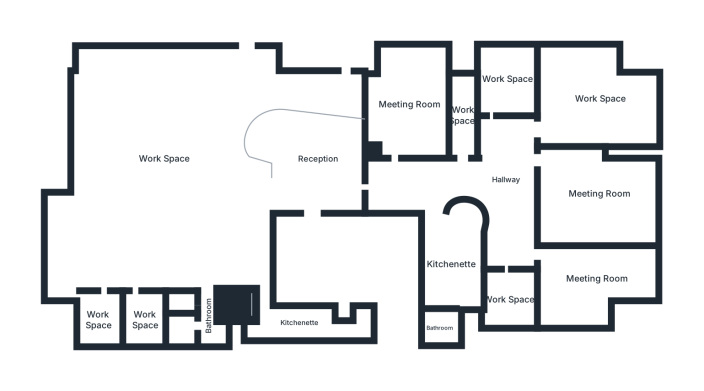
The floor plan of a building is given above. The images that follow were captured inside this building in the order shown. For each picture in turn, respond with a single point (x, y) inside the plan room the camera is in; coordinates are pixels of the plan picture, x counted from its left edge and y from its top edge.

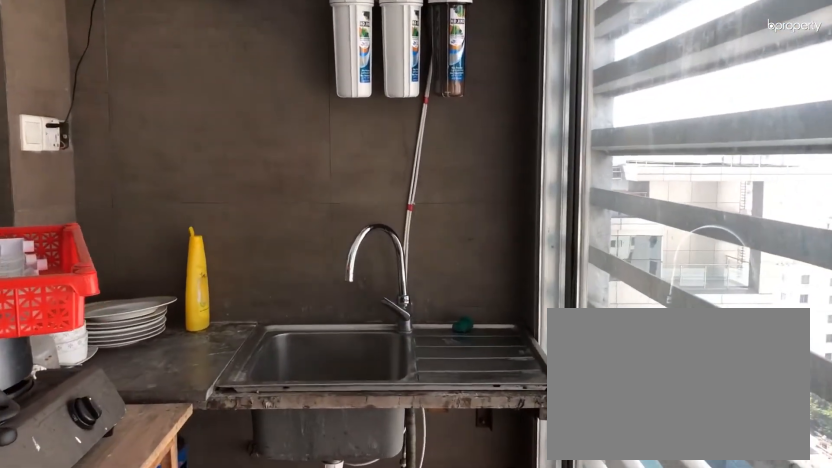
(361, 325)
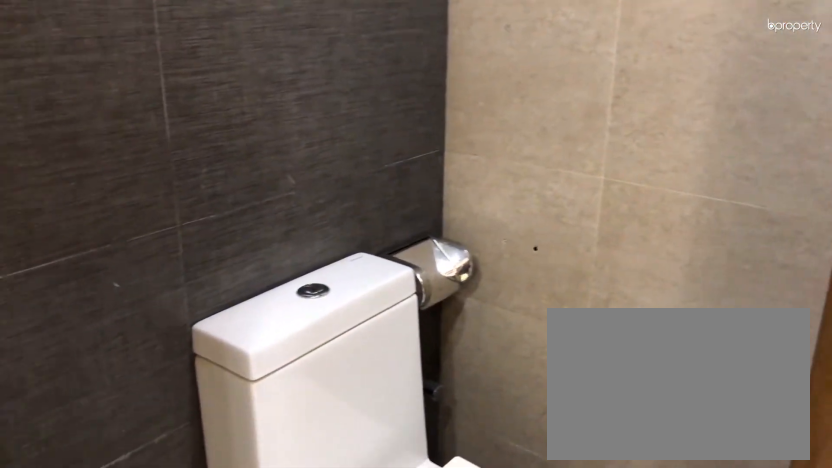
(181, 330)
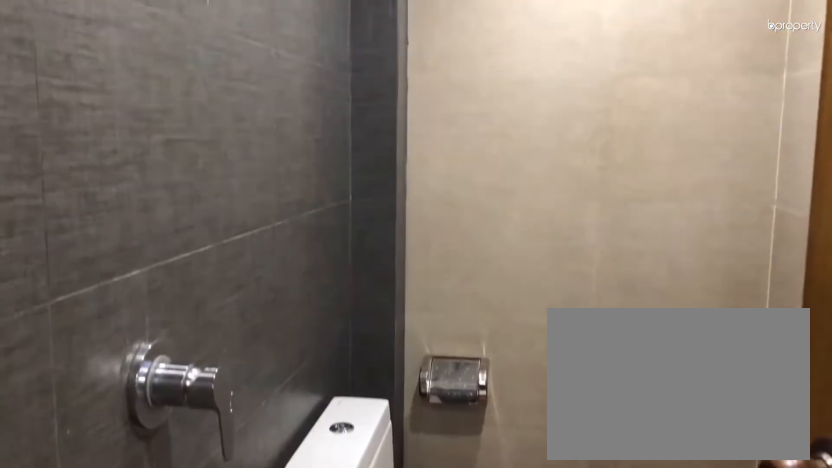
(183, 303)
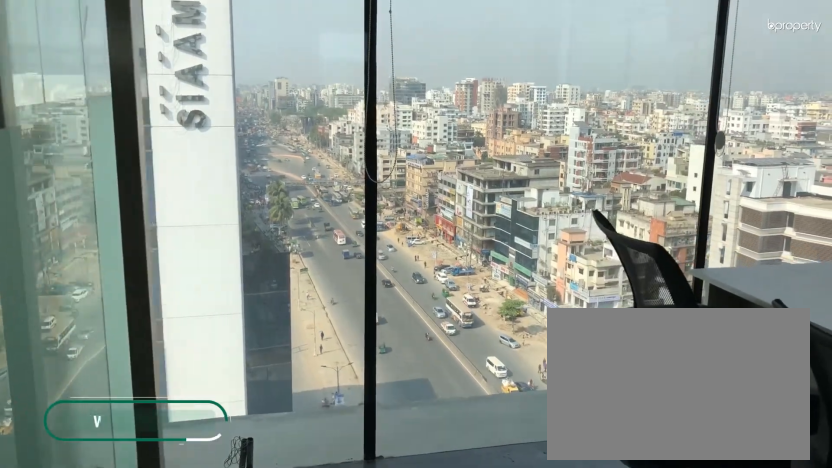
(98, 318)
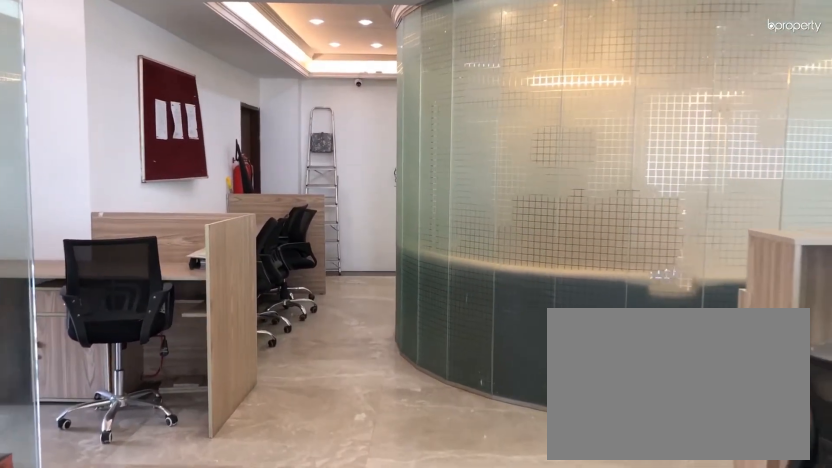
(261, 93)
